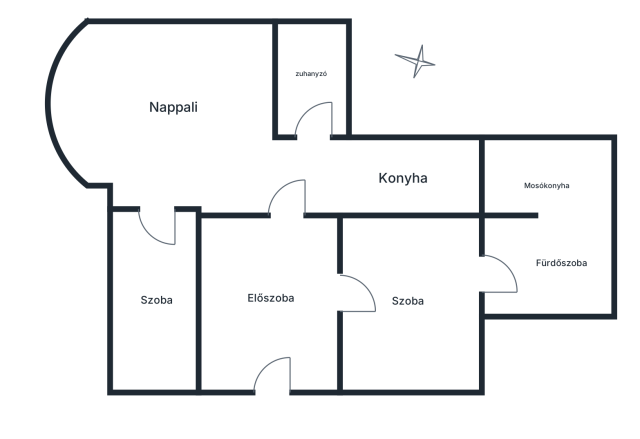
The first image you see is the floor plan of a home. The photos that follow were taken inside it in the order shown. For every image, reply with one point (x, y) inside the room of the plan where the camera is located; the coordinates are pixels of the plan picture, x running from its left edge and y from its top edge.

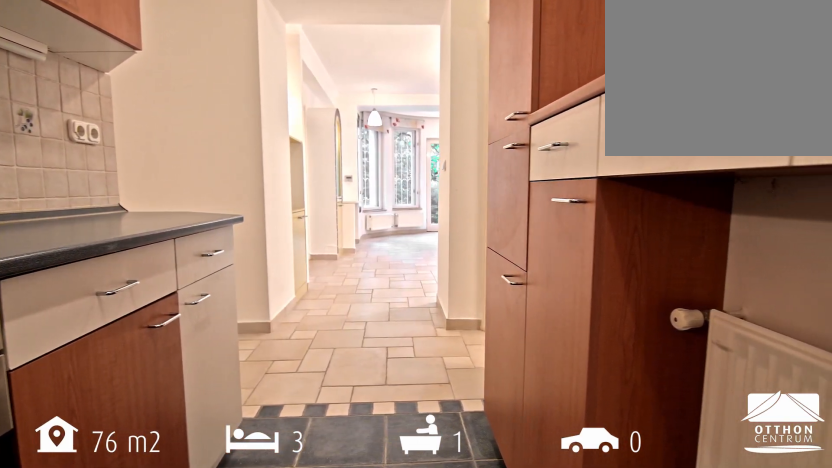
(408, 178)
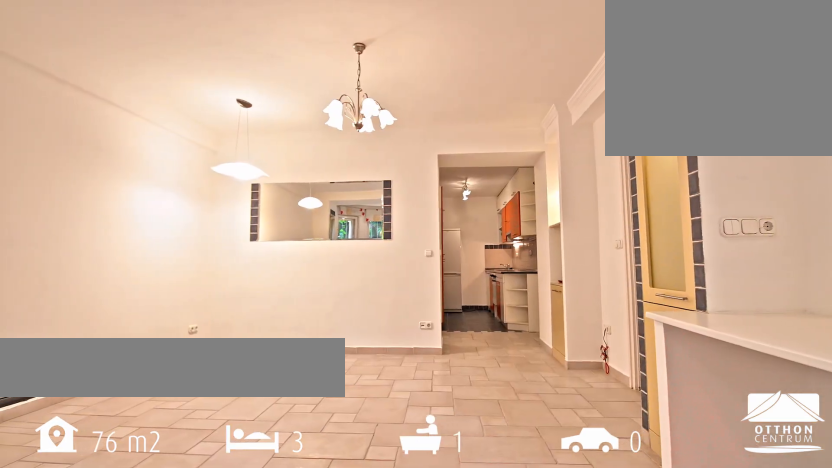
(181, 114)
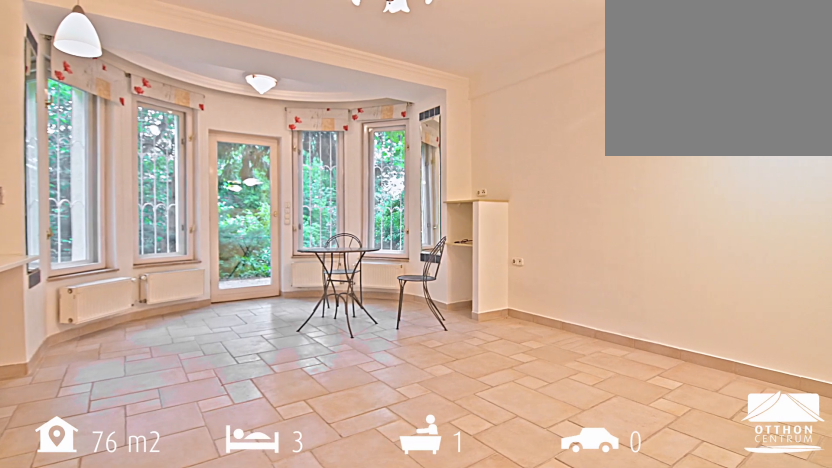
(181, 114)
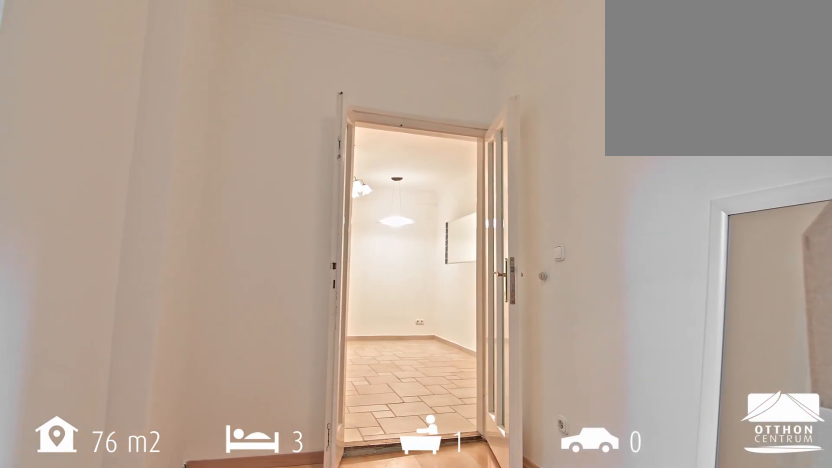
(157, 303)
